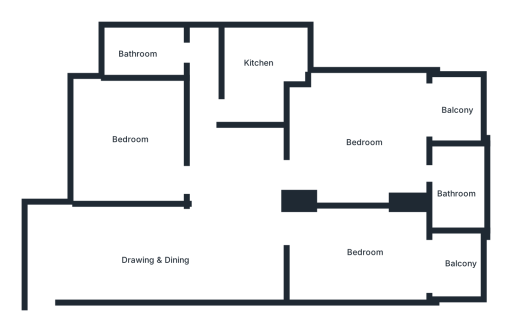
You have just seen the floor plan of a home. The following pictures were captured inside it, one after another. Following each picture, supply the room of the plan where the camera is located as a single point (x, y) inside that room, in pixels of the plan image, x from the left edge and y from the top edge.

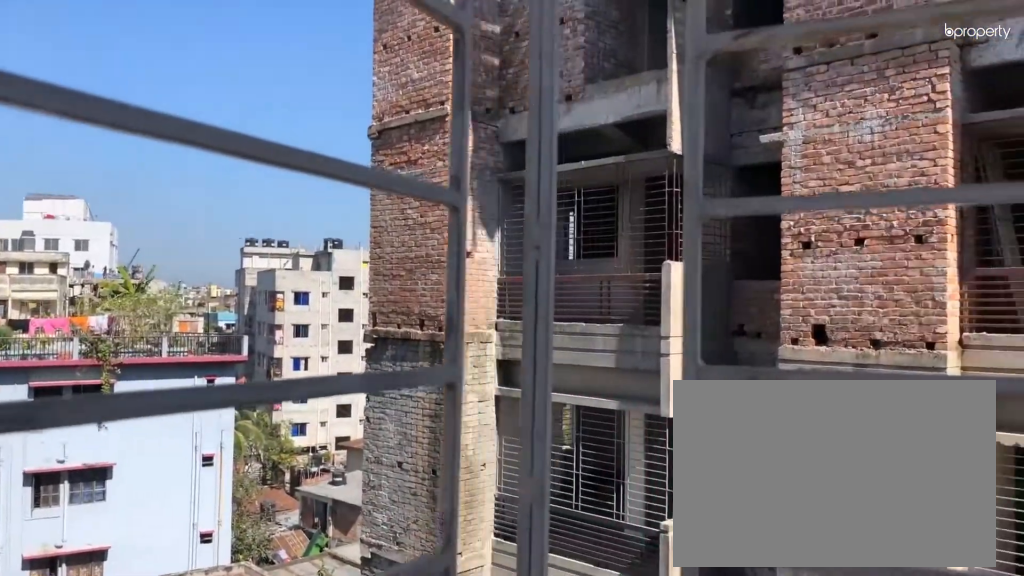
(461, 106)
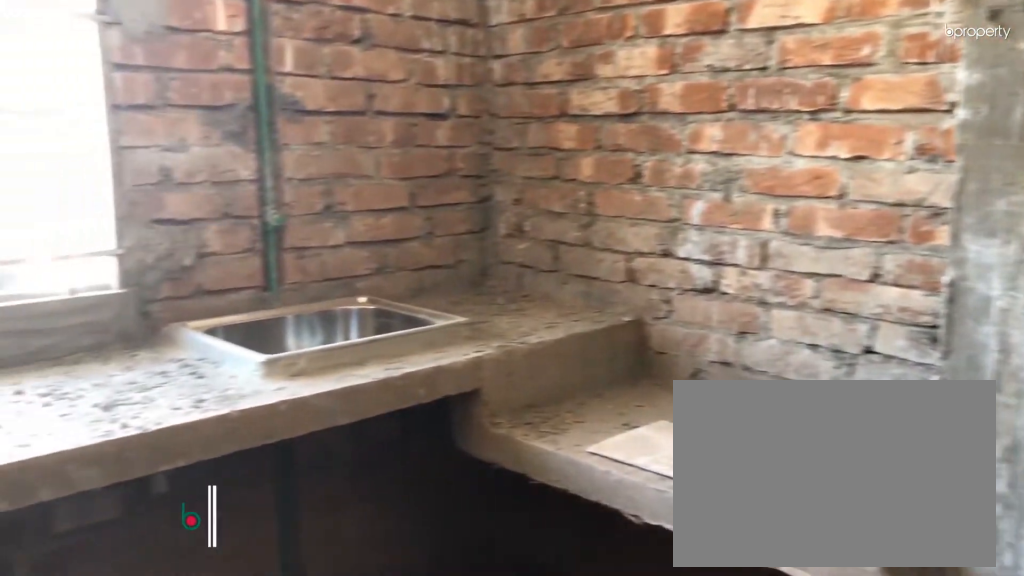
(255, 66)
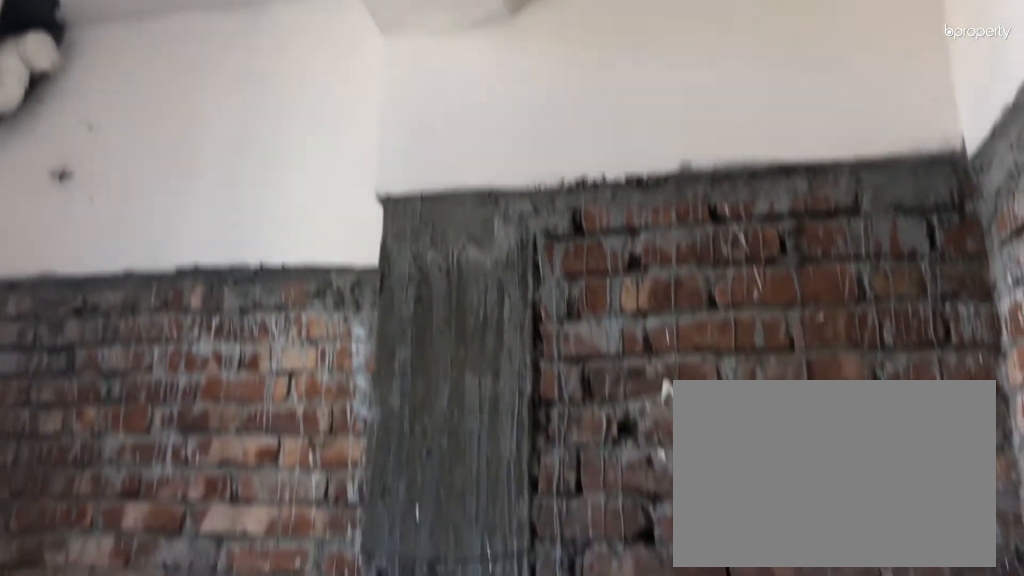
(255, 66)
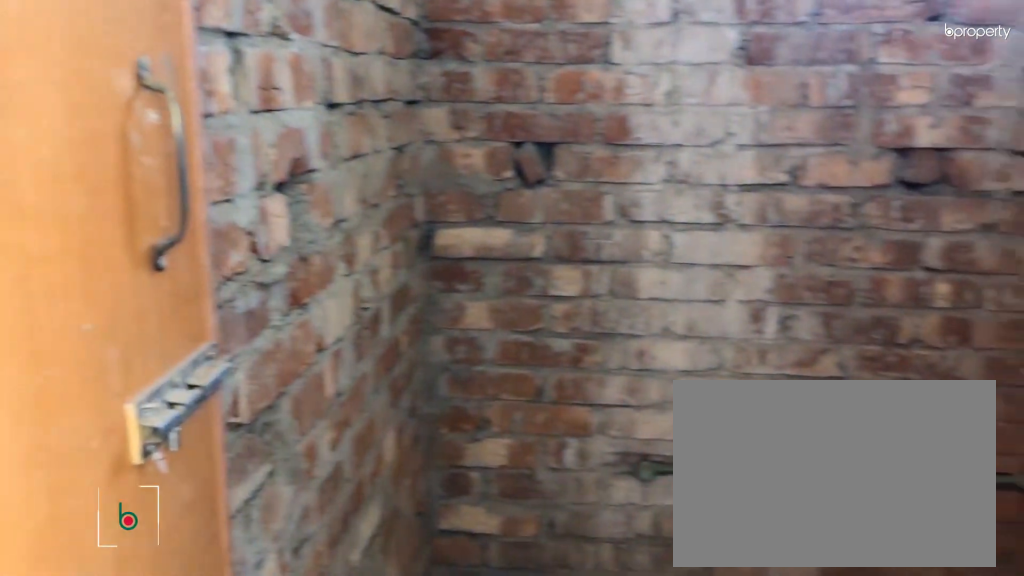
(148, 50)
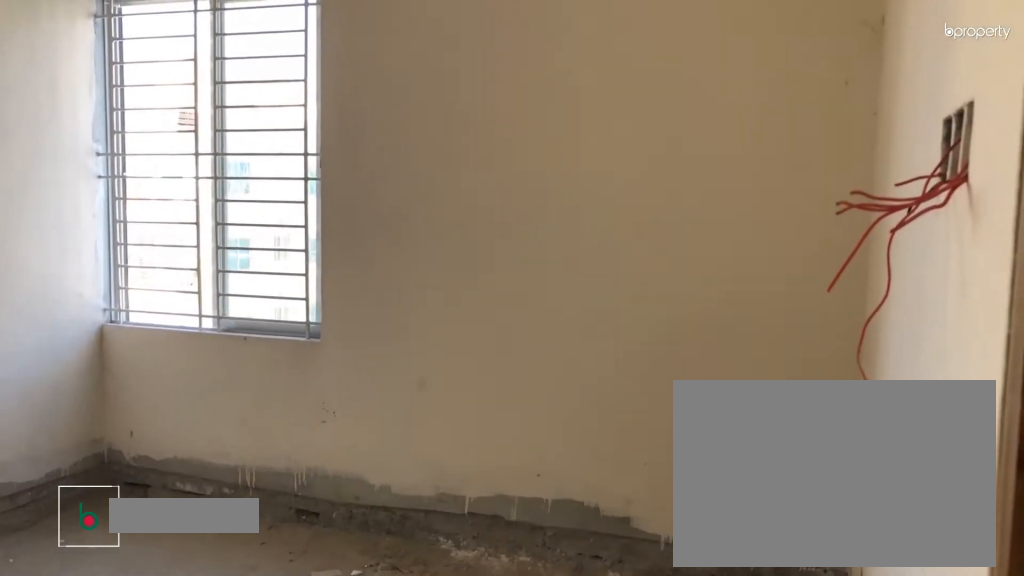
(135, 146)
